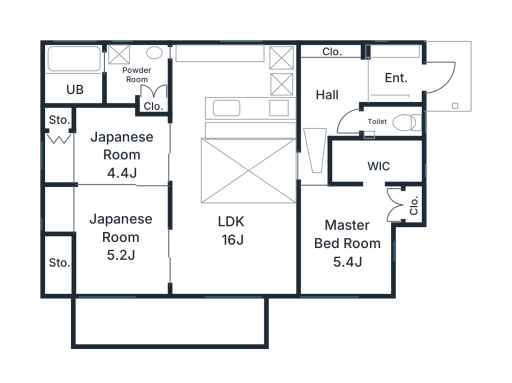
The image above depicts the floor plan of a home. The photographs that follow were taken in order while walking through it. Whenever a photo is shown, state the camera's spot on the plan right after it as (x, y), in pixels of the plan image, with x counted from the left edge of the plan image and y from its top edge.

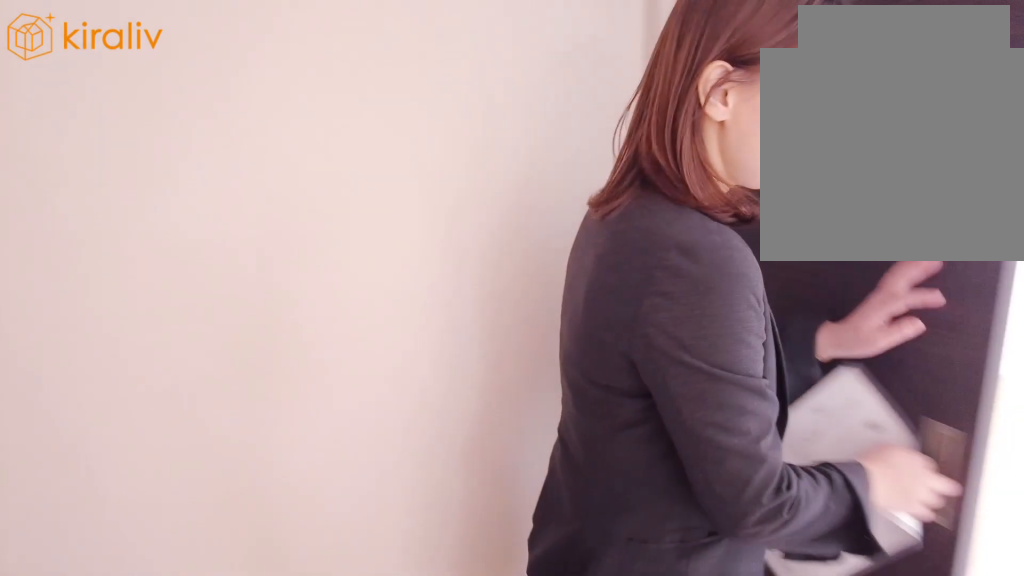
(316, 187)
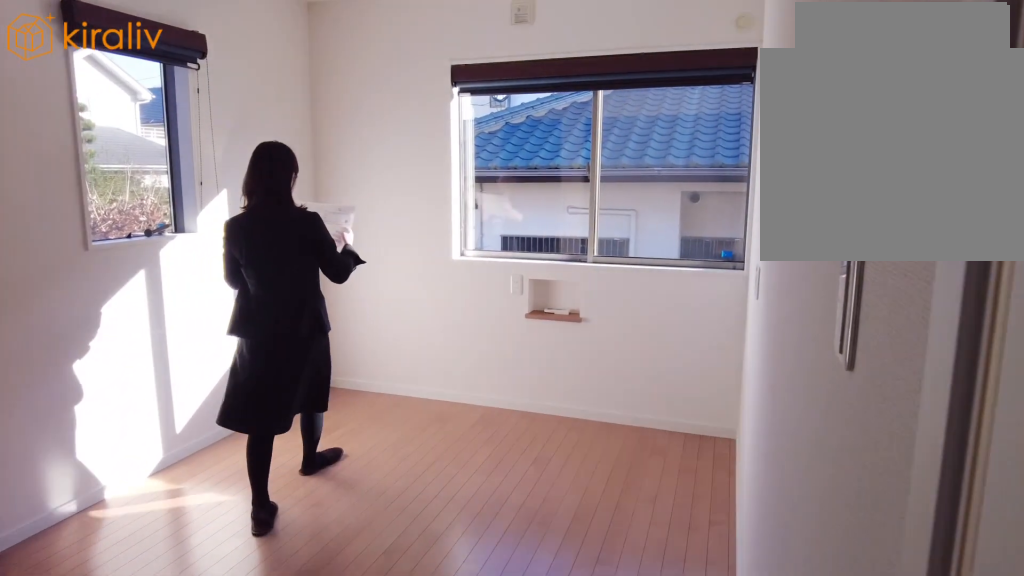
(339, 240)
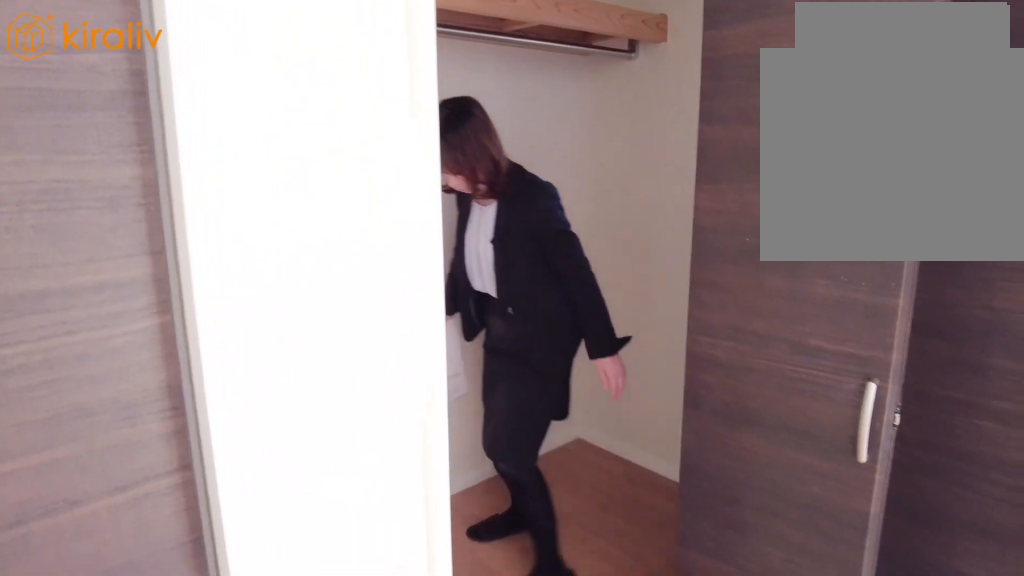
(367, 219)
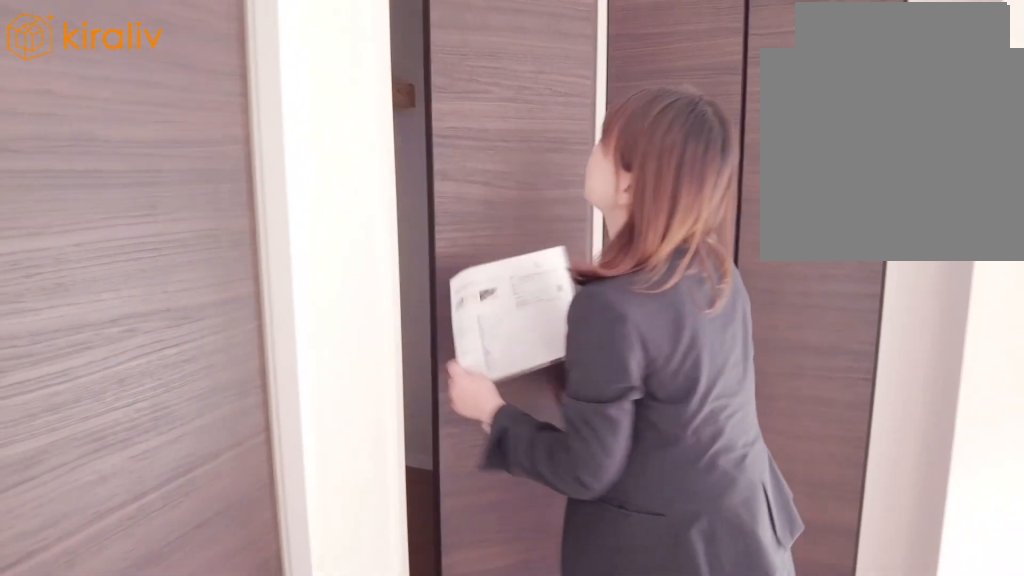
(352, 221)
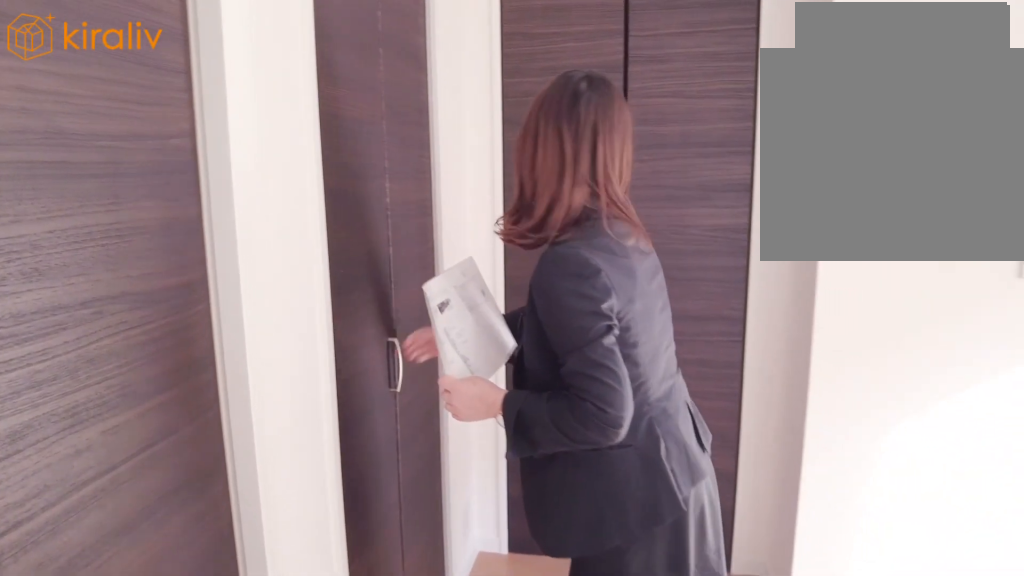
(351, 221)
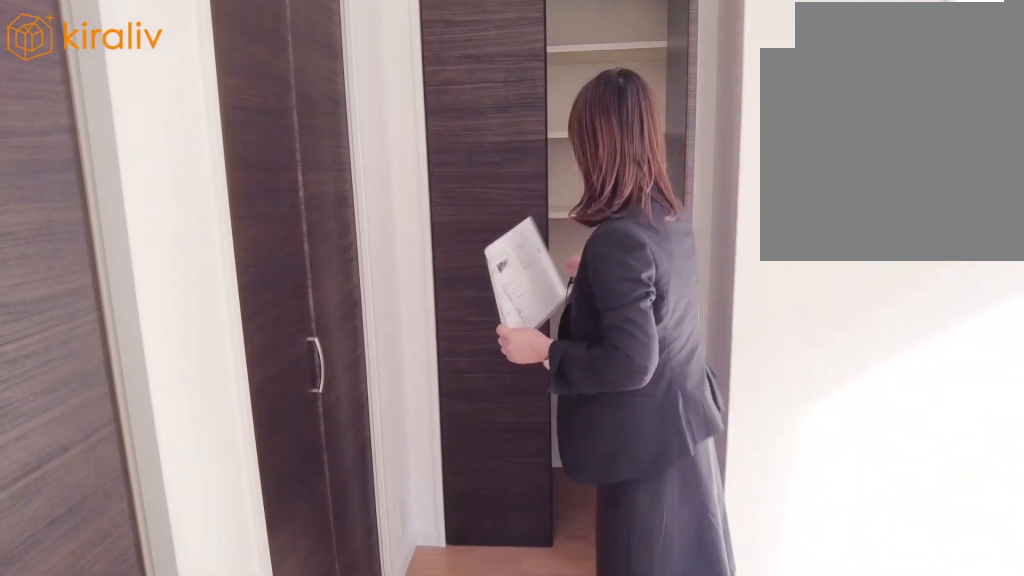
(350, 221)
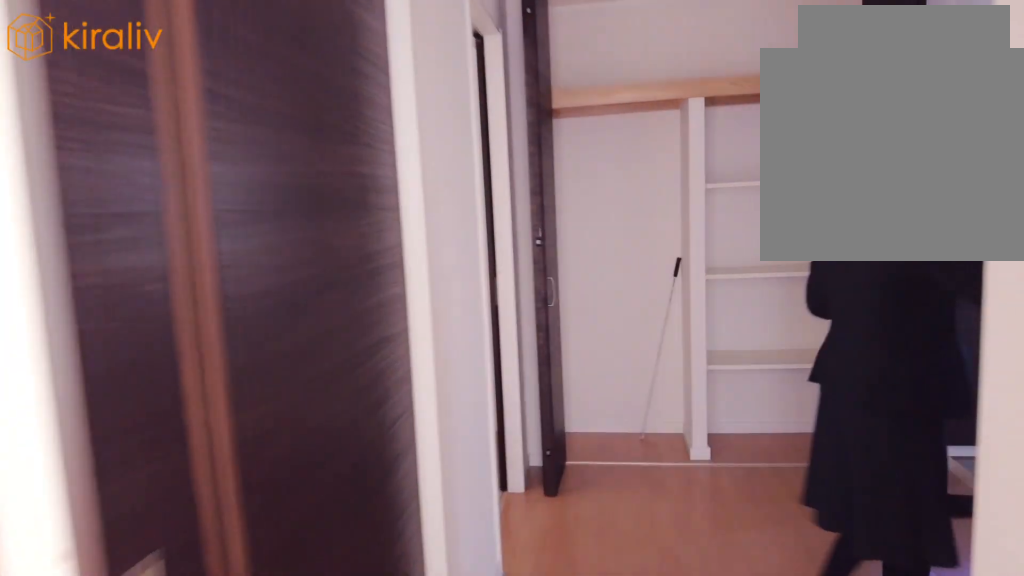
(347, 131)
